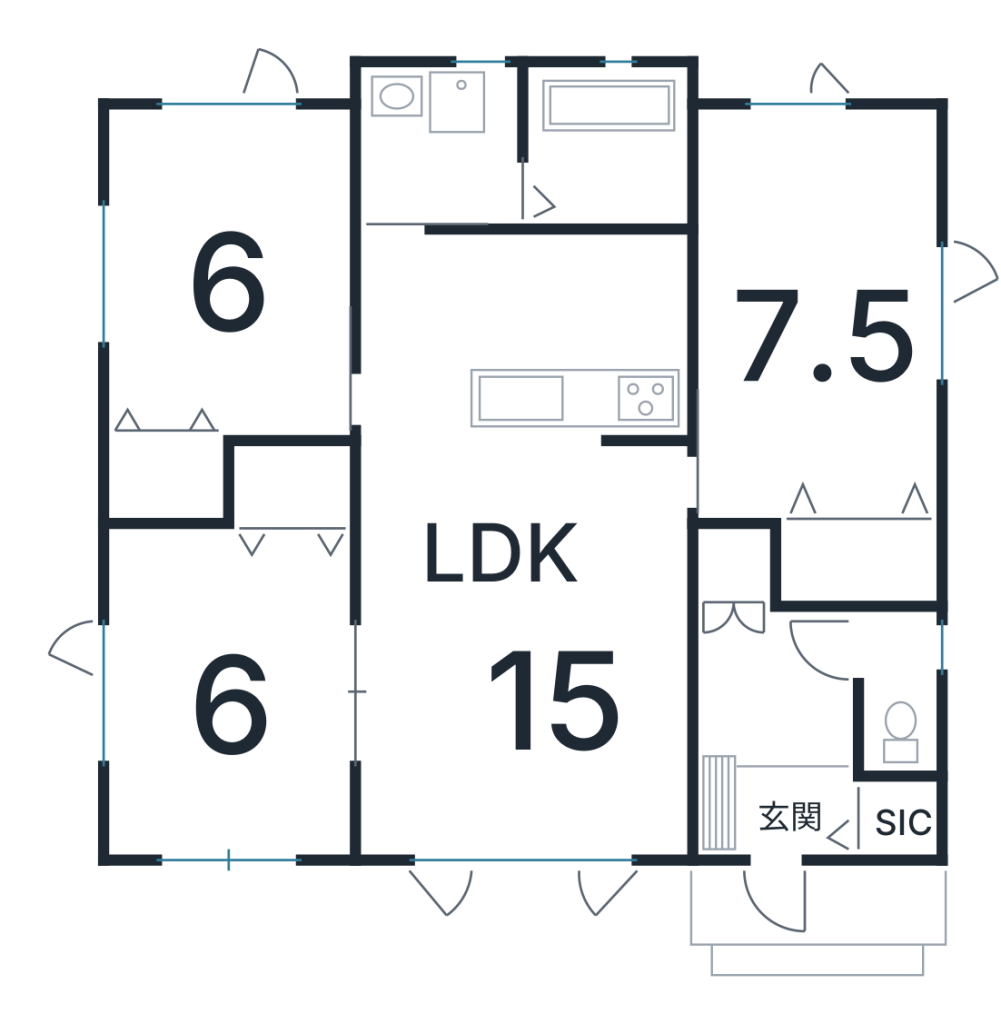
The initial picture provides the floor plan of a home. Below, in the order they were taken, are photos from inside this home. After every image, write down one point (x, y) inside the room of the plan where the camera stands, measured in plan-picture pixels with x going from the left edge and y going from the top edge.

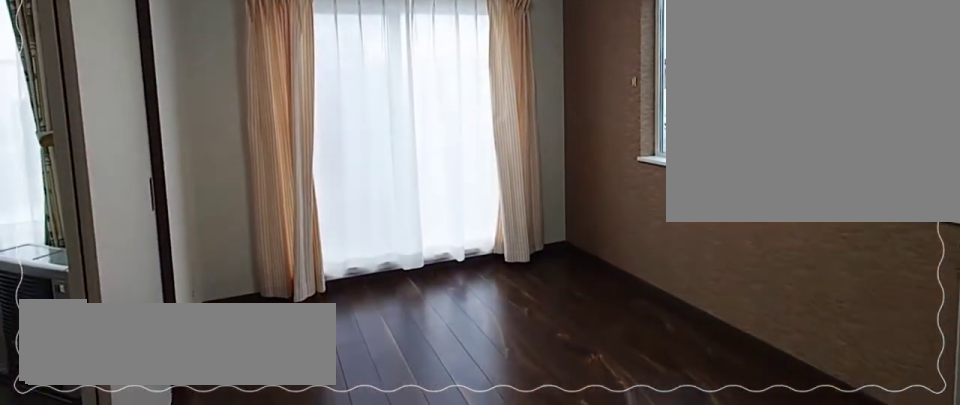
(228, 719)
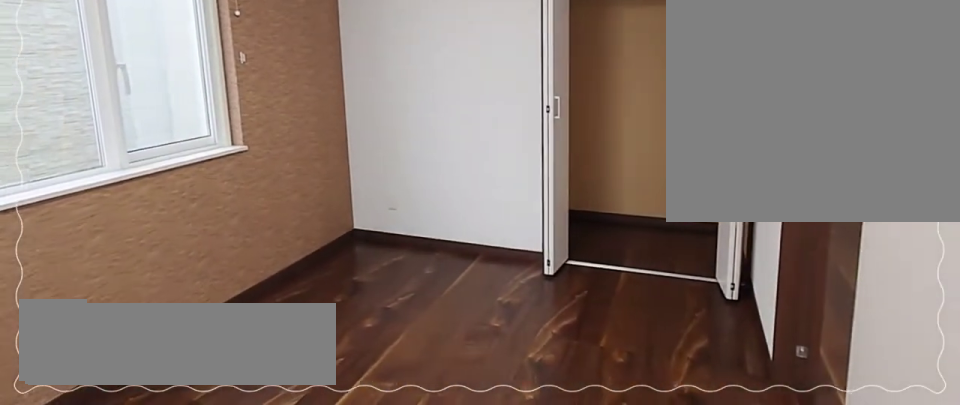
(228, 719)
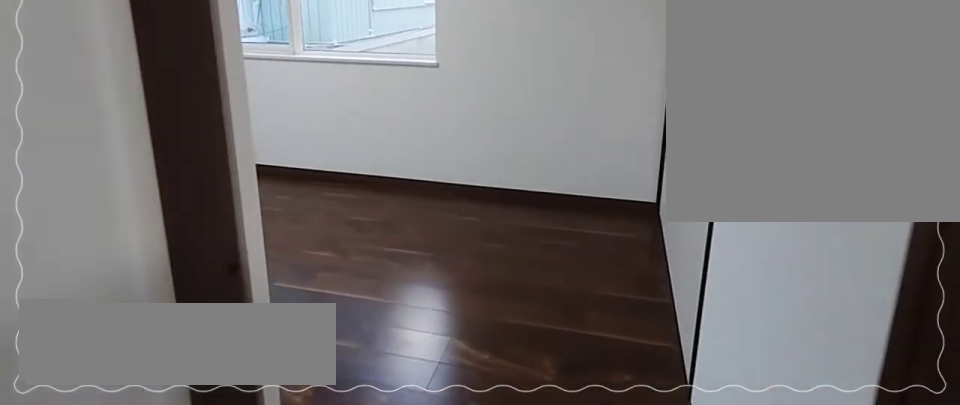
(823, 375)
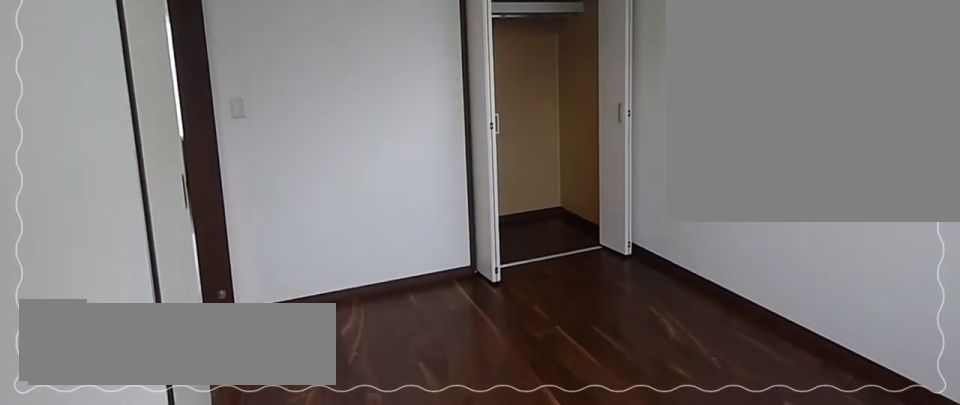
(221, 296)
